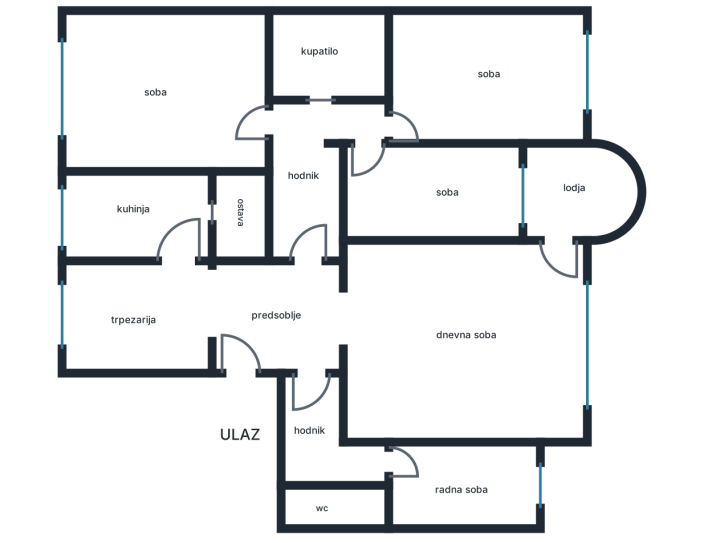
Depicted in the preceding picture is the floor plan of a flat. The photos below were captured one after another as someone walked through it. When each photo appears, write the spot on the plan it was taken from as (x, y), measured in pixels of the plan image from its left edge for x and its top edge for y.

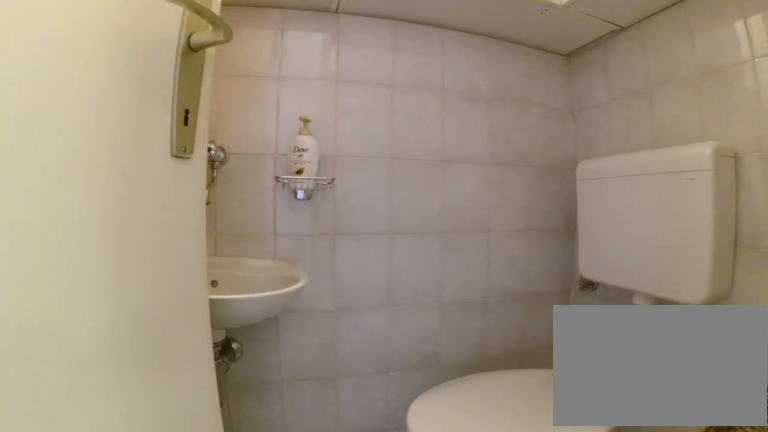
(357, 471)
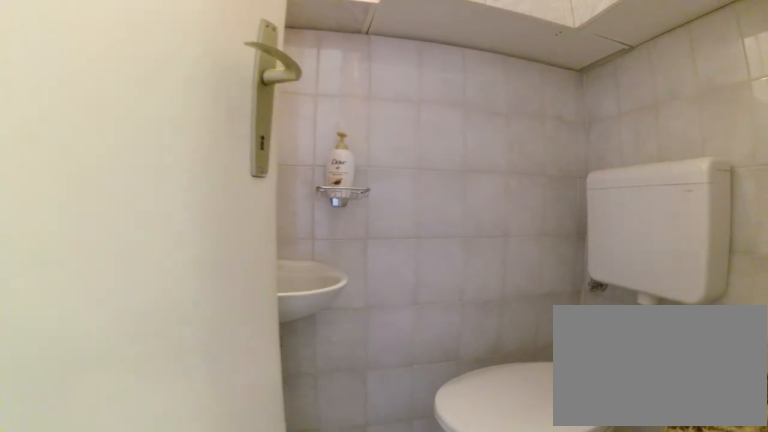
(358, 473)
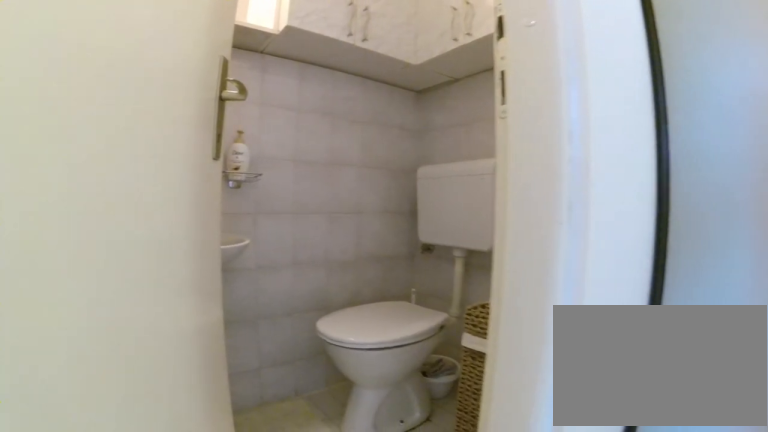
(376, 468)
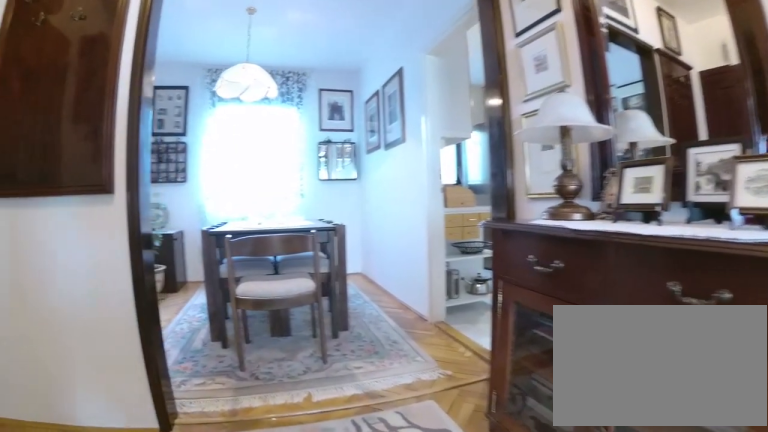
(285, 321)
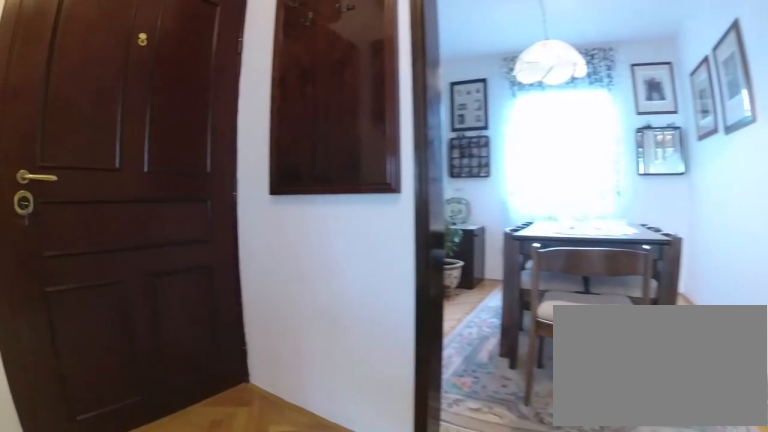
(272, 316)
